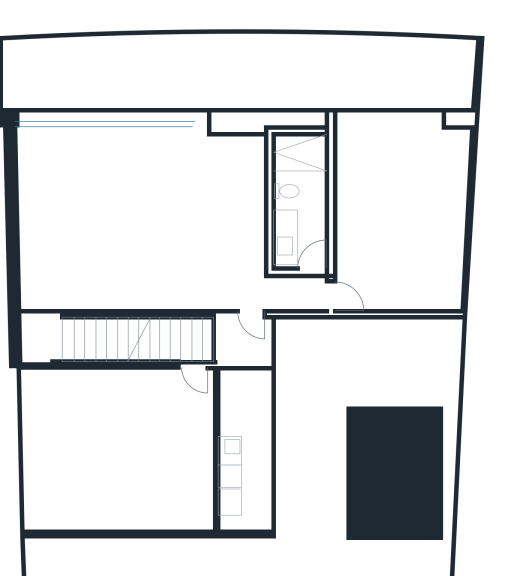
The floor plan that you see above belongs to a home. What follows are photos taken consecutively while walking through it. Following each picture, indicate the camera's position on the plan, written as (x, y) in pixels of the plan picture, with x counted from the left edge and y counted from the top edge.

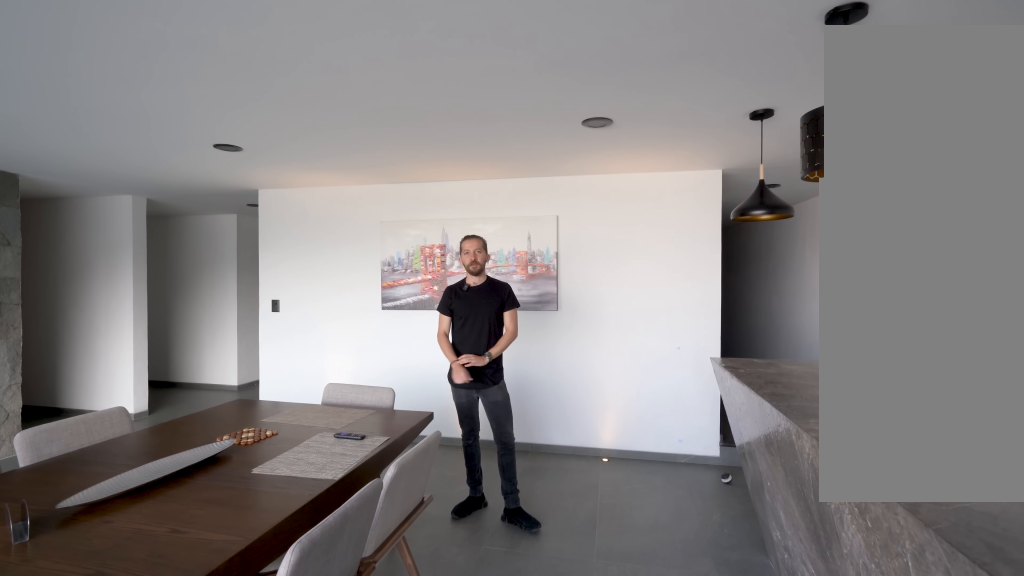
(95, 164)
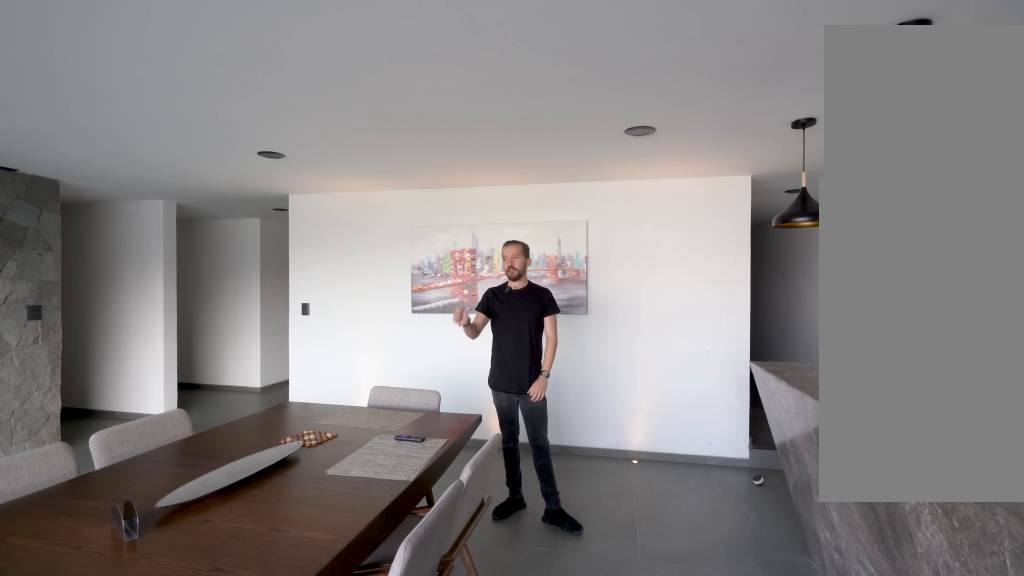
(98, 169)
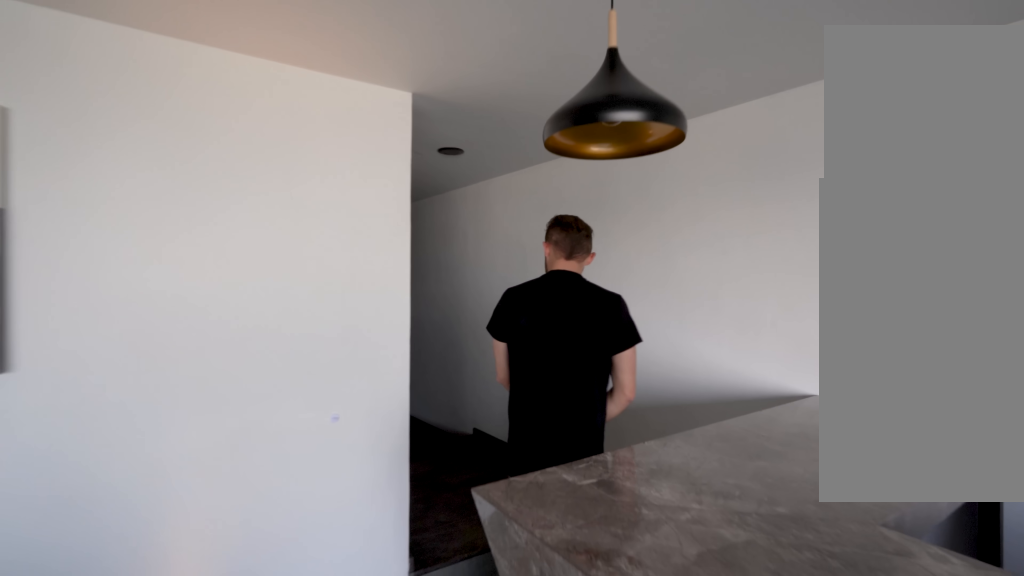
(103, 198)
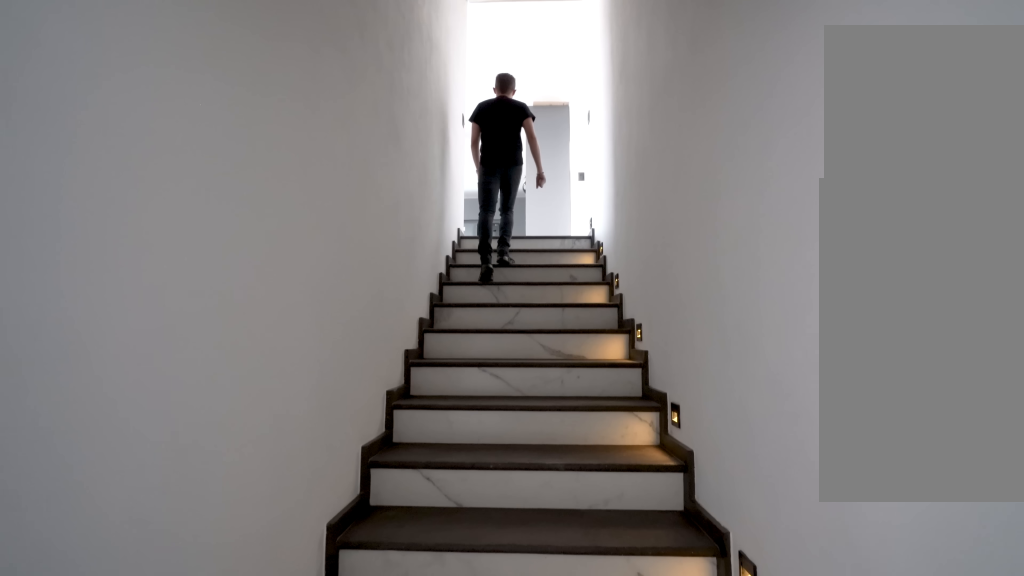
(40, 326)
